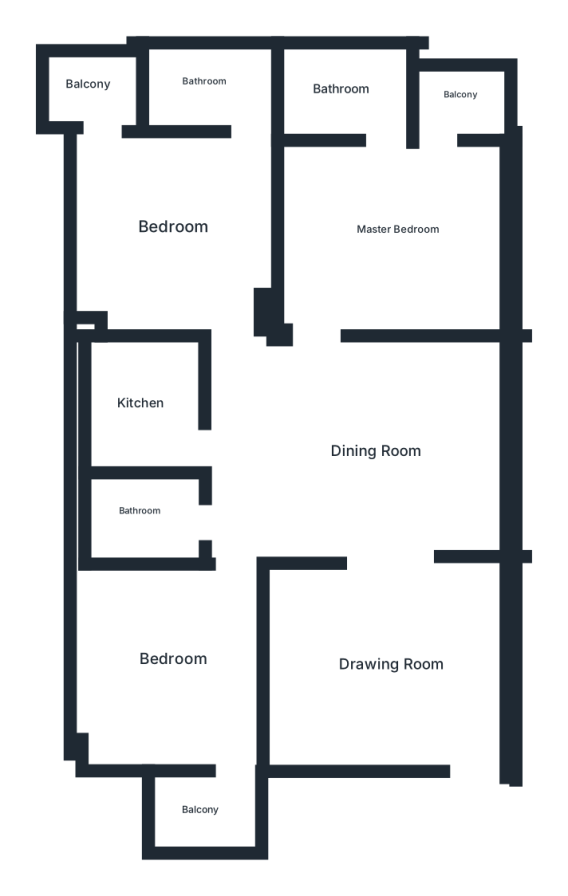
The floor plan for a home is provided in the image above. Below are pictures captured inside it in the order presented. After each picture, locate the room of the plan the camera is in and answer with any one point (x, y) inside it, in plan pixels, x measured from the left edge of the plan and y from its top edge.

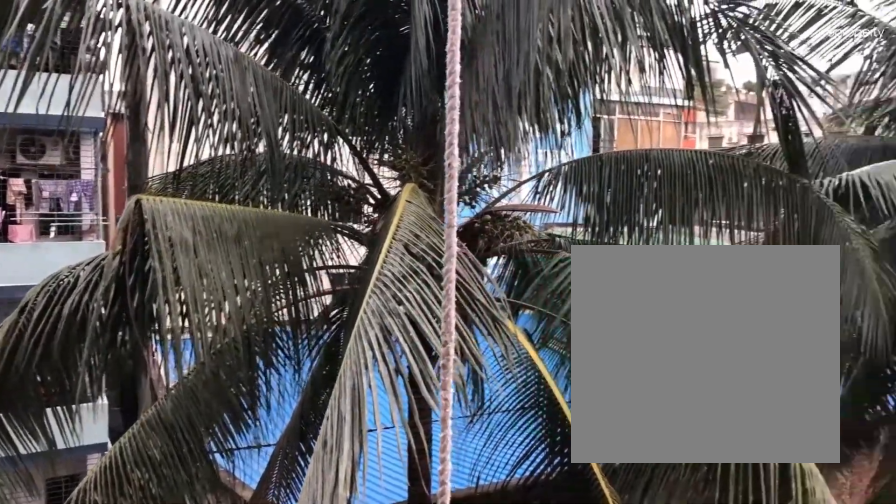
(96, 89)
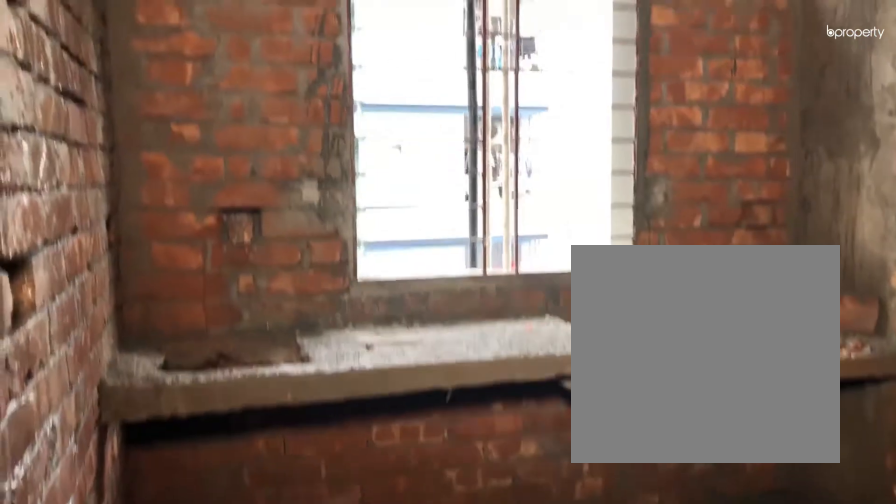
(142, 398)
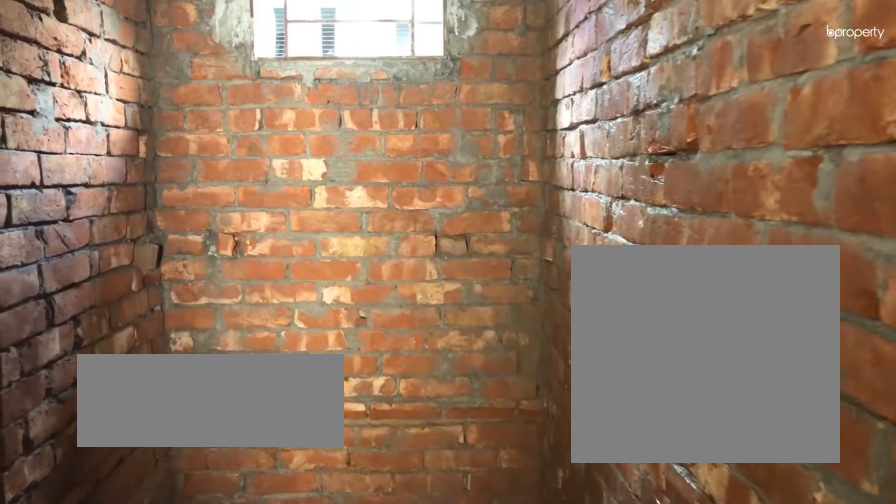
(140, 518)
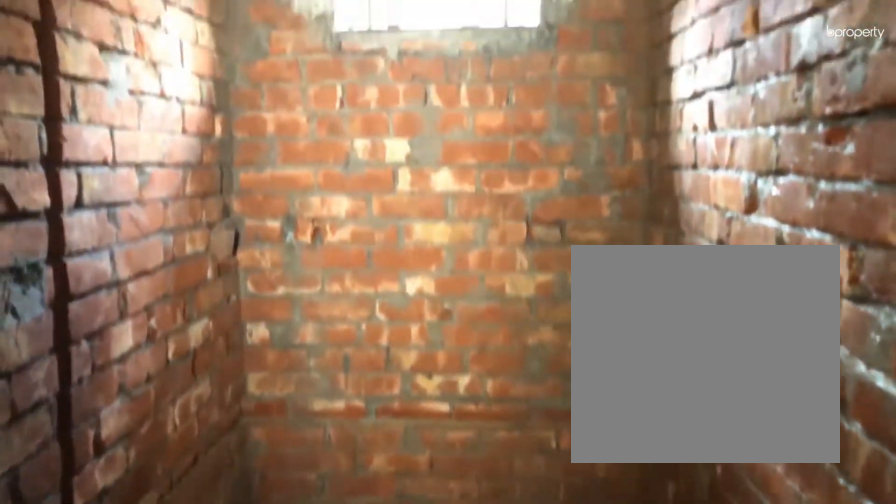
(139, 518)
